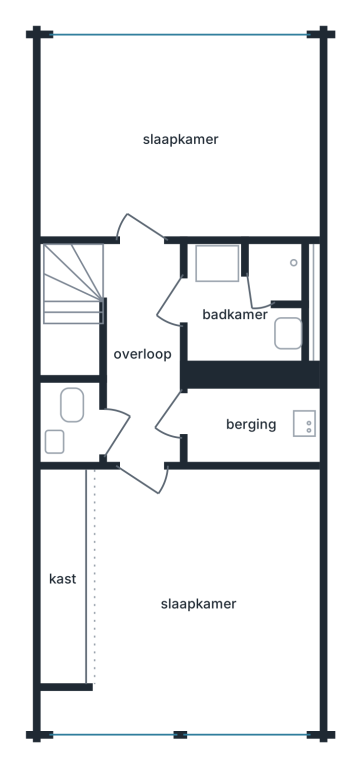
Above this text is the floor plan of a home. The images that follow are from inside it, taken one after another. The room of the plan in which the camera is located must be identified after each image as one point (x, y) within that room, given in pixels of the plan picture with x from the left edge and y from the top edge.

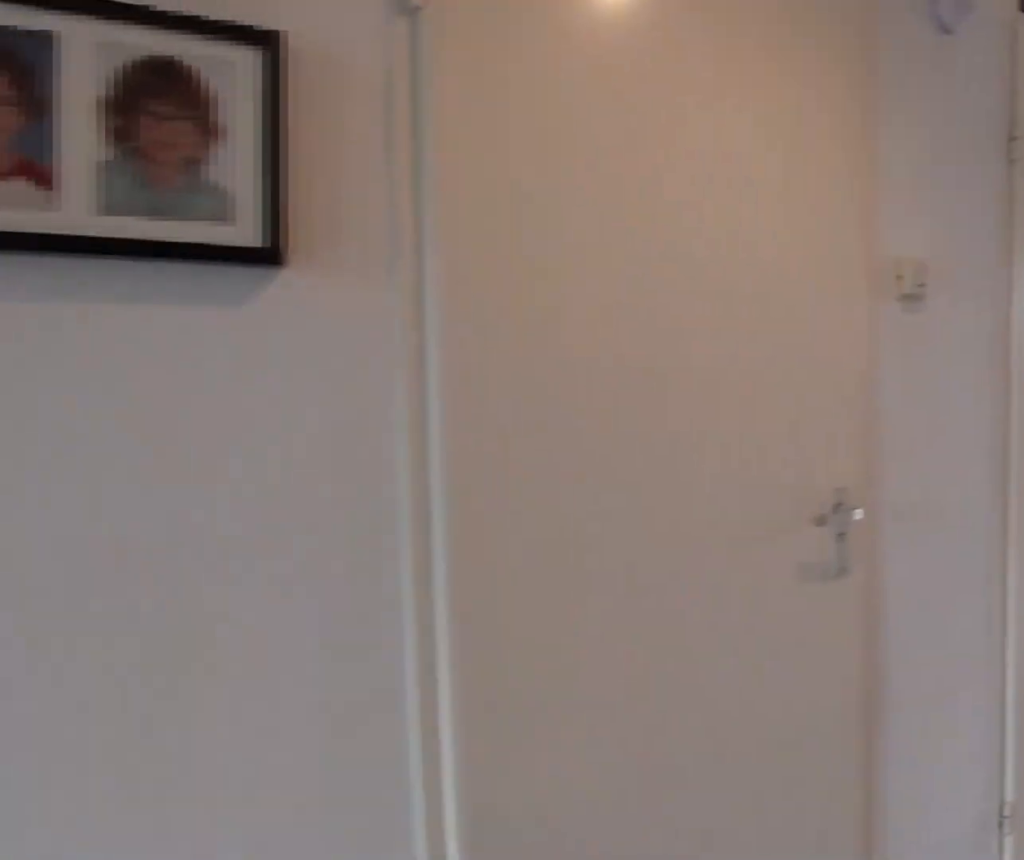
(134, 312)
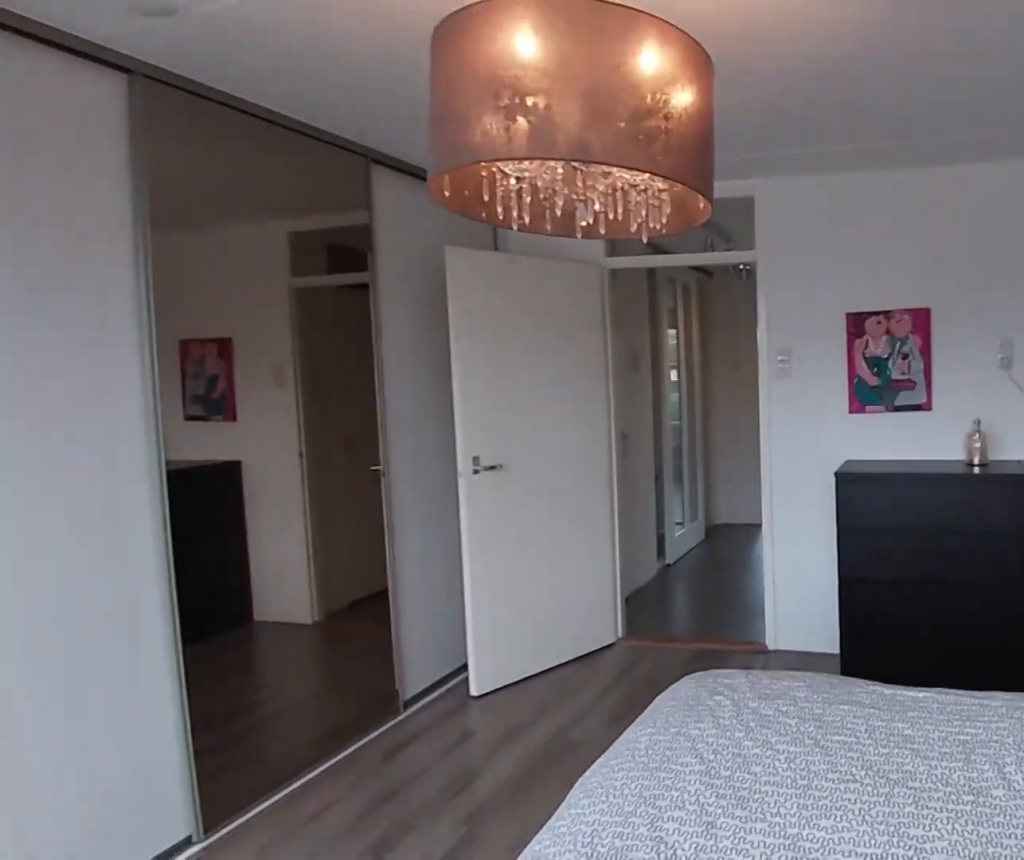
(64, 713)
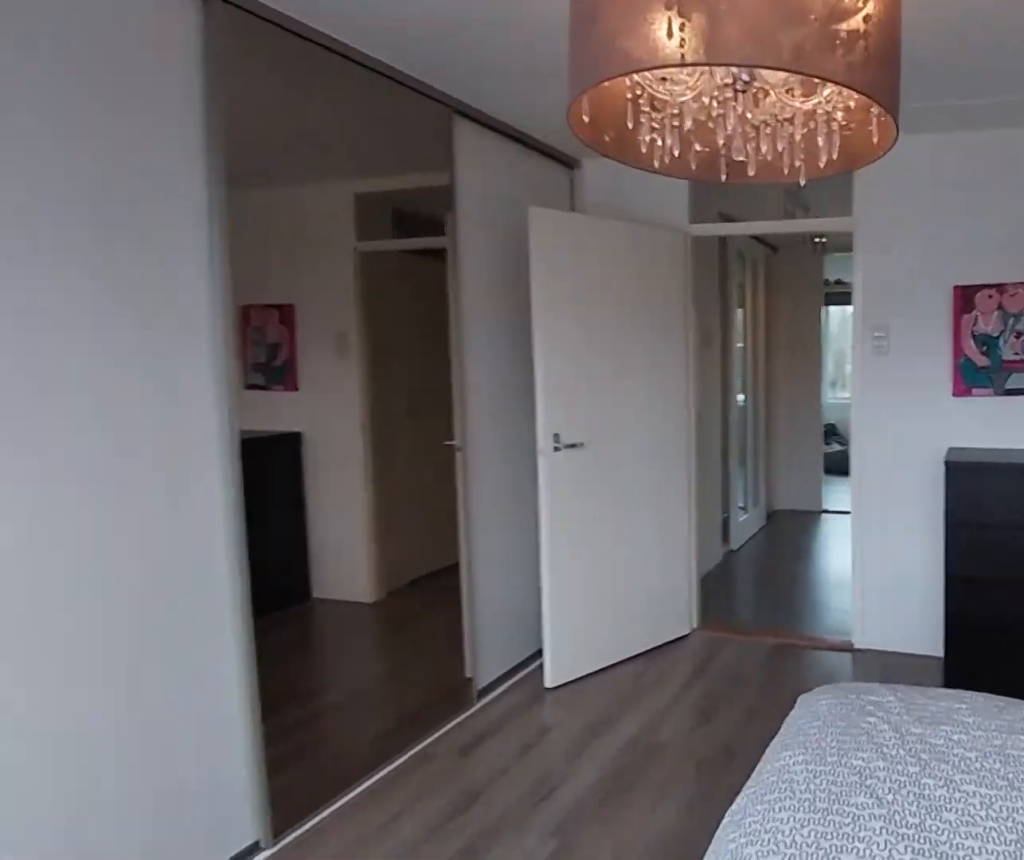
(64, 713)
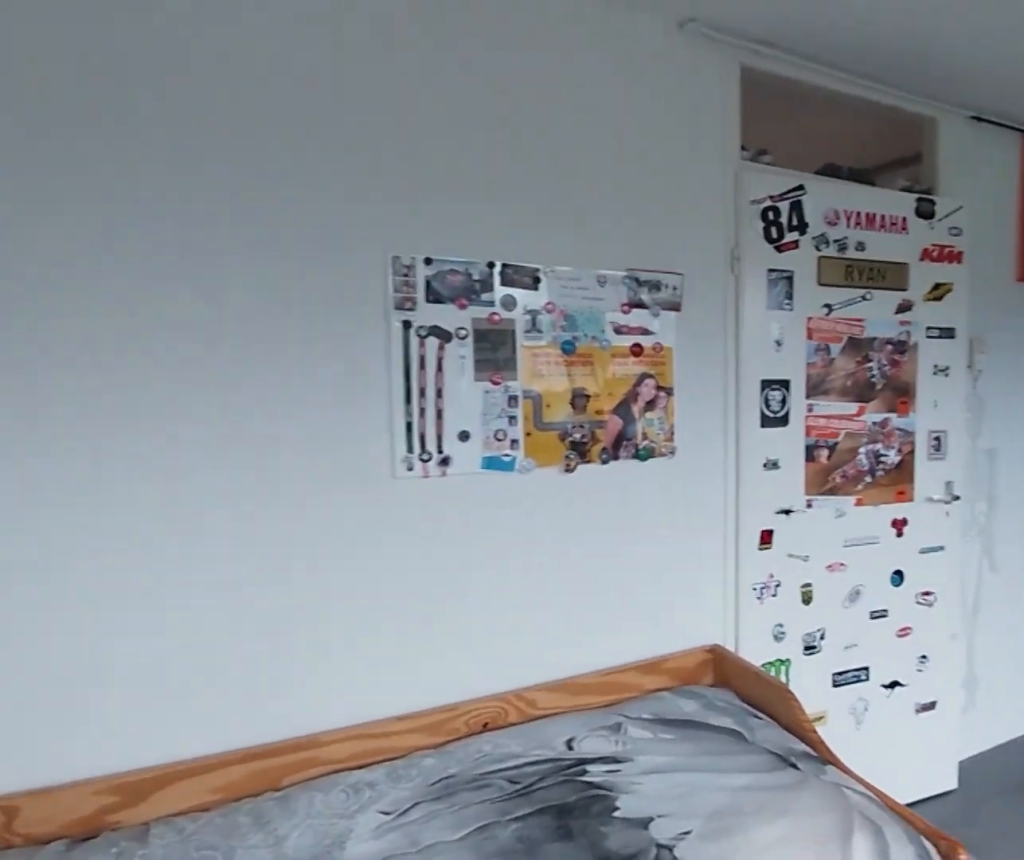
(180, 137)
